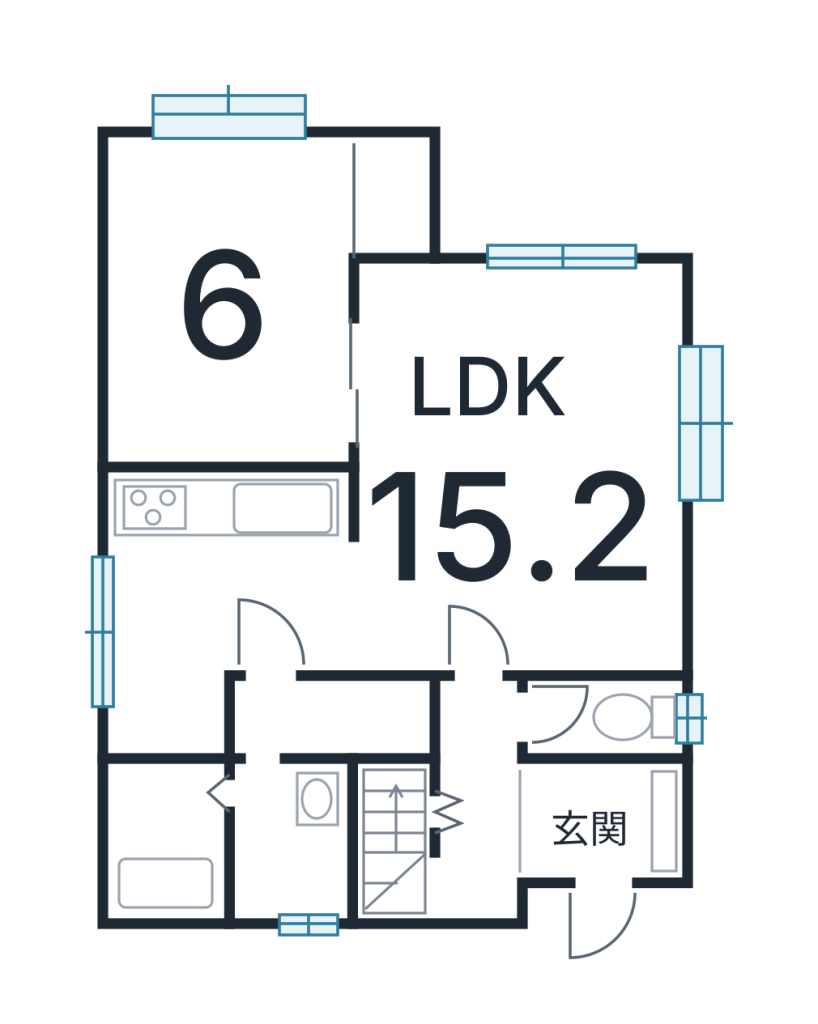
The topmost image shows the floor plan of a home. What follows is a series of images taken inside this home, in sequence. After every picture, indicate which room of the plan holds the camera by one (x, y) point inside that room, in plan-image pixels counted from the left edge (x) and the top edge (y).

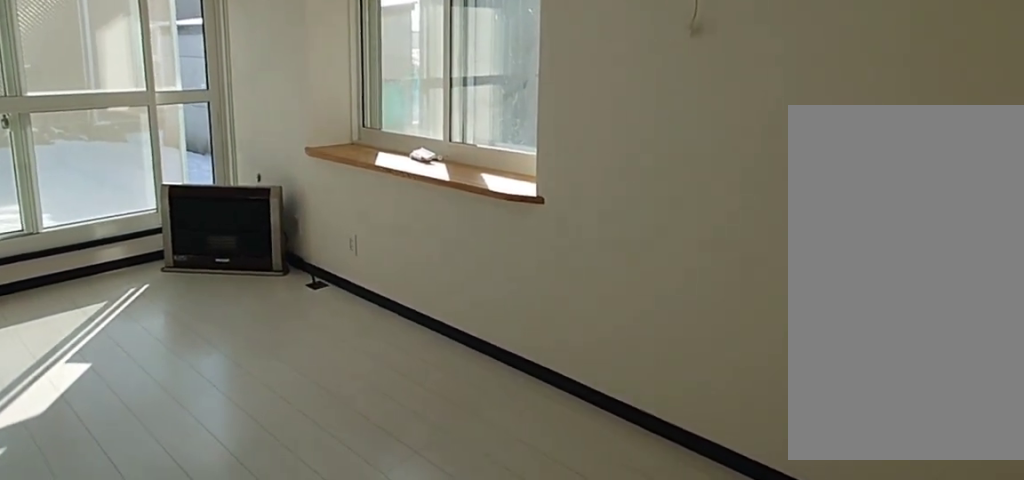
(532, 478)
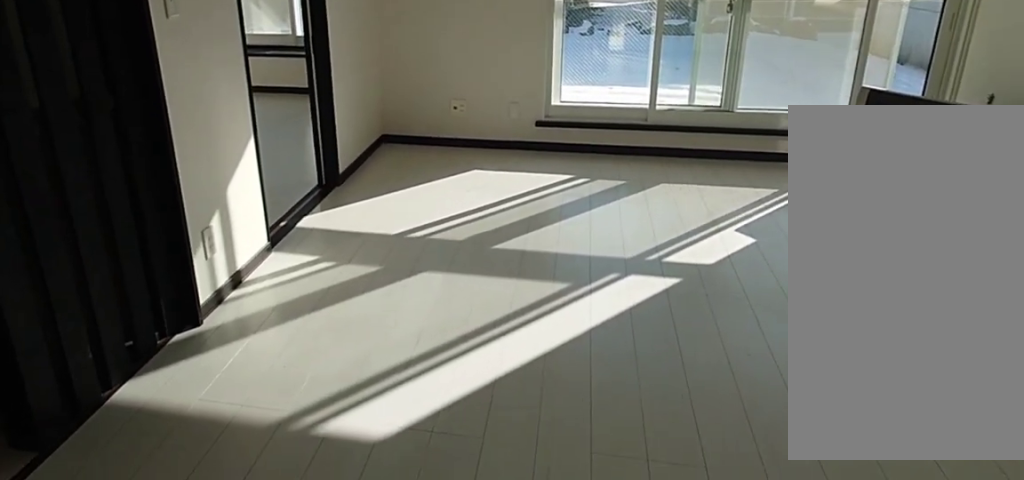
(532, 478)
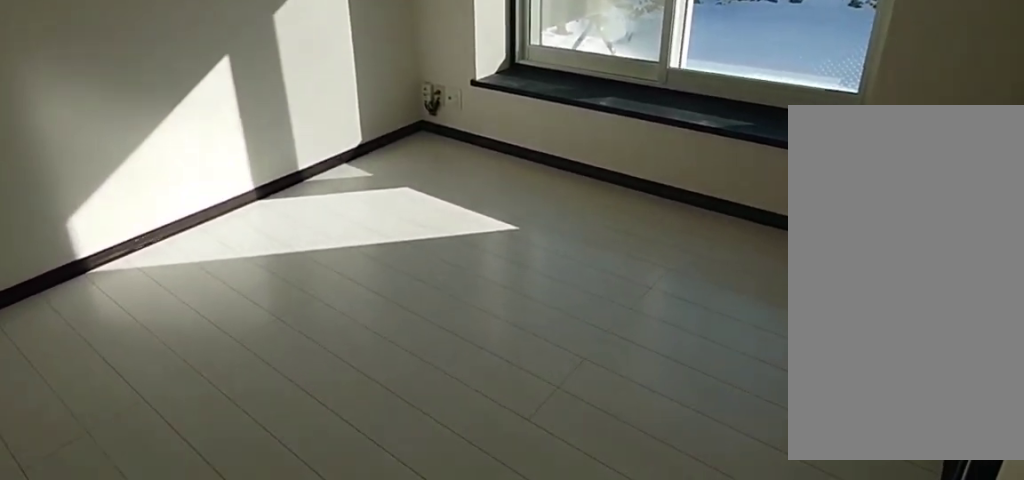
(217, 297)
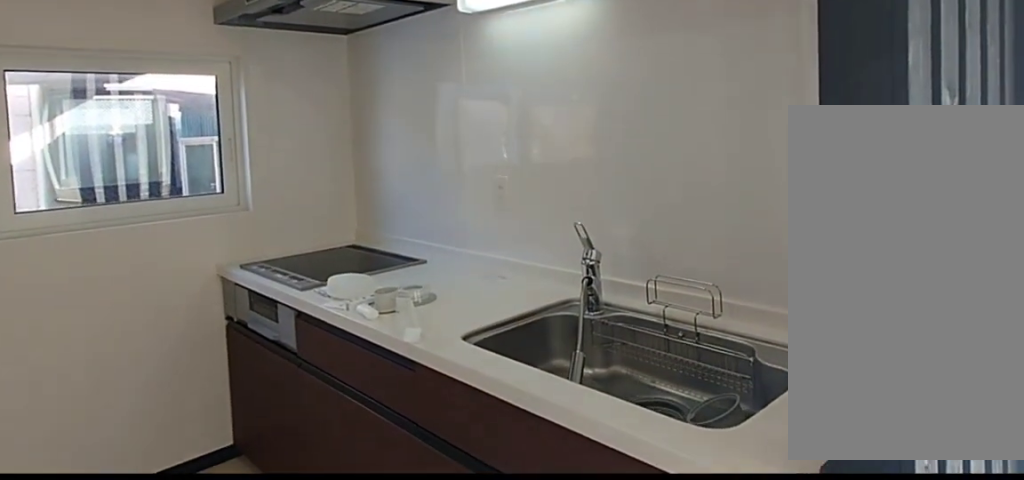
(230, 614)
